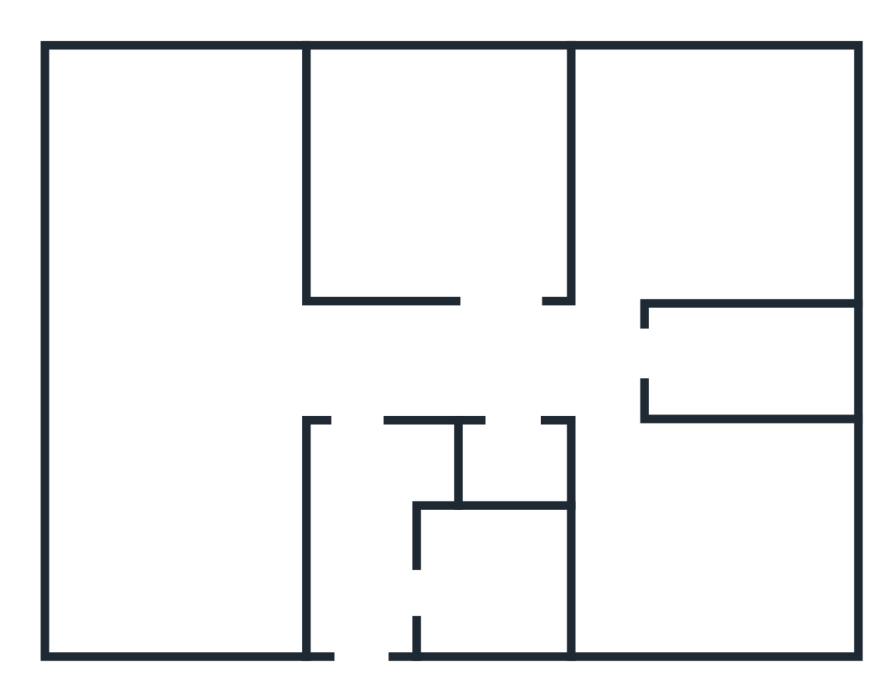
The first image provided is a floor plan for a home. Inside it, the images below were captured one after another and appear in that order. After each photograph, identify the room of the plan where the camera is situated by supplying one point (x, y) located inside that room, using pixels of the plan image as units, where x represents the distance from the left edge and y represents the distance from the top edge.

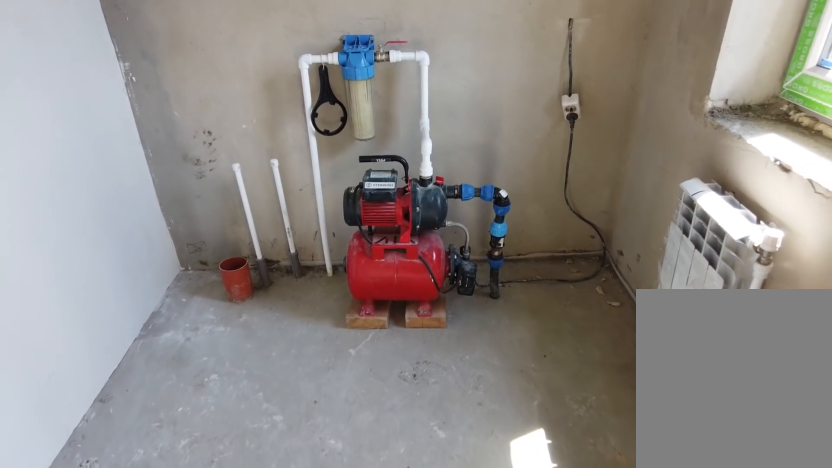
(461, 621)
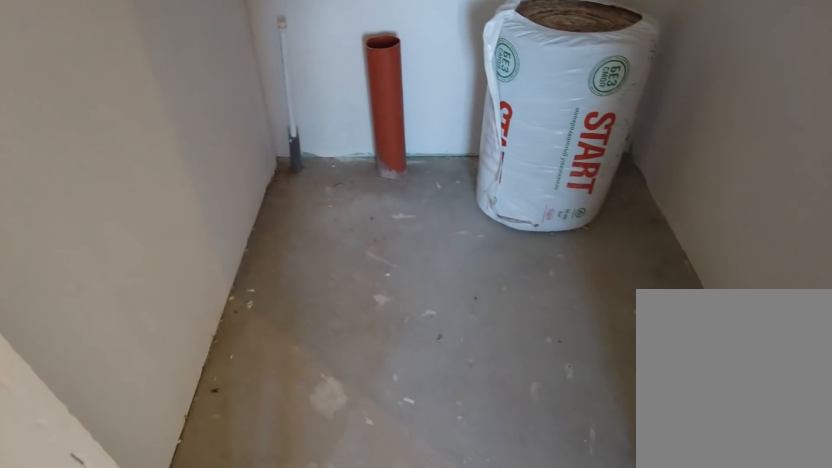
(526, 382)
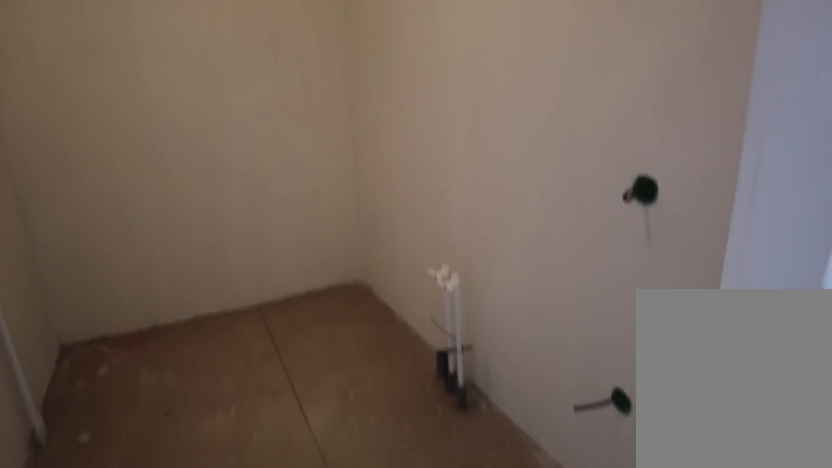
(607, 370)
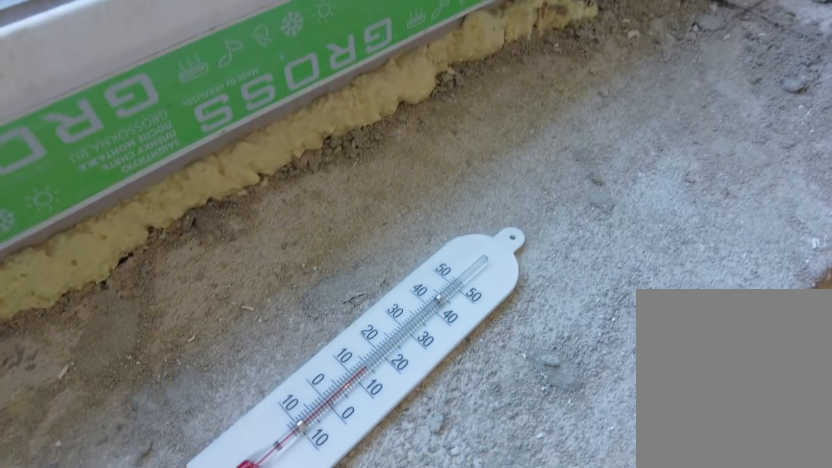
(629, 249)
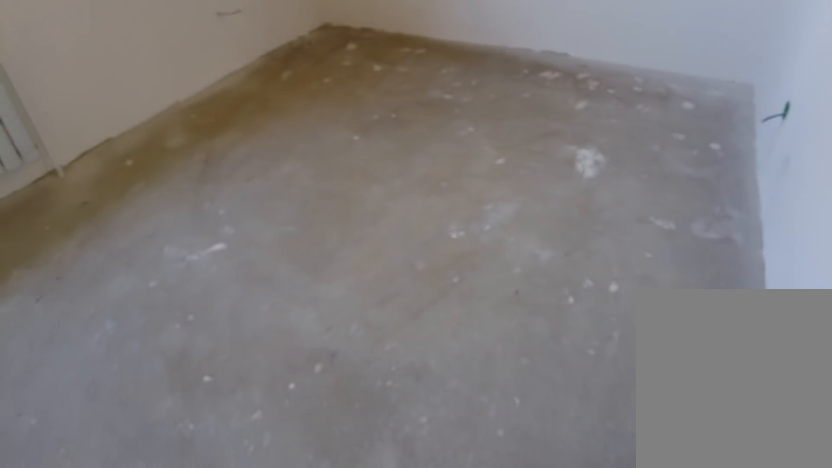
(629, 249)
